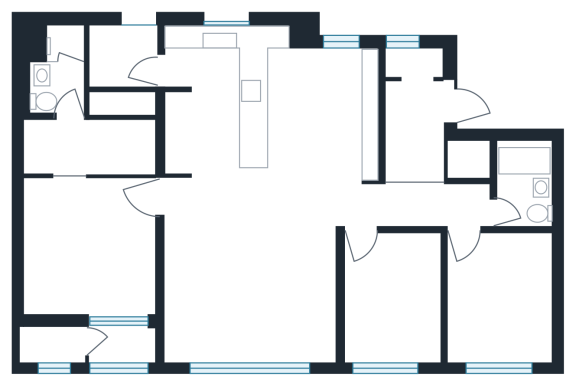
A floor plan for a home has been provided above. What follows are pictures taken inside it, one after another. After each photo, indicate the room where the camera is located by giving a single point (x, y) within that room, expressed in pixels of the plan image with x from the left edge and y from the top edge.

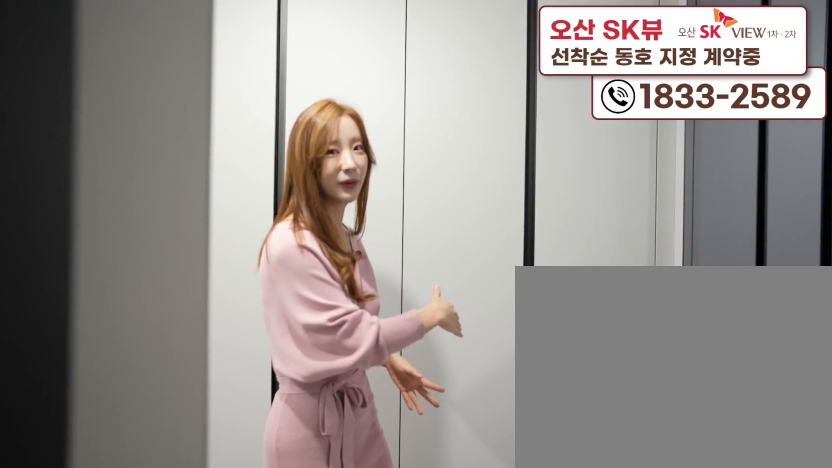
(419, 115)
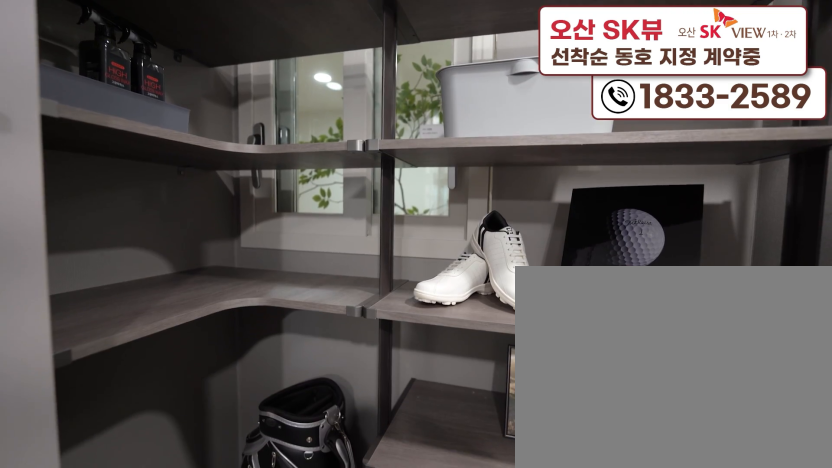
(419, 115)
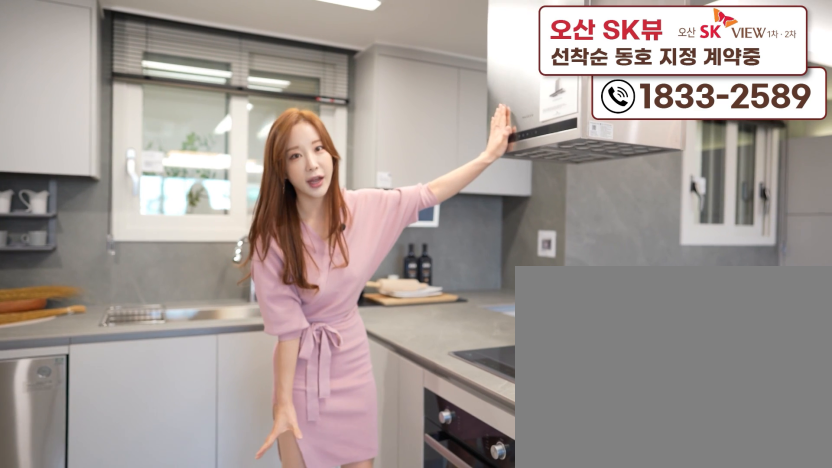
(229, 182)
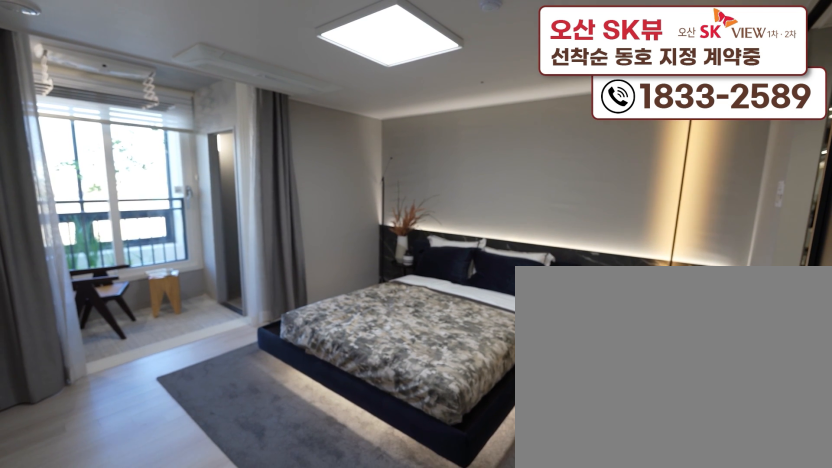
(91, 285)
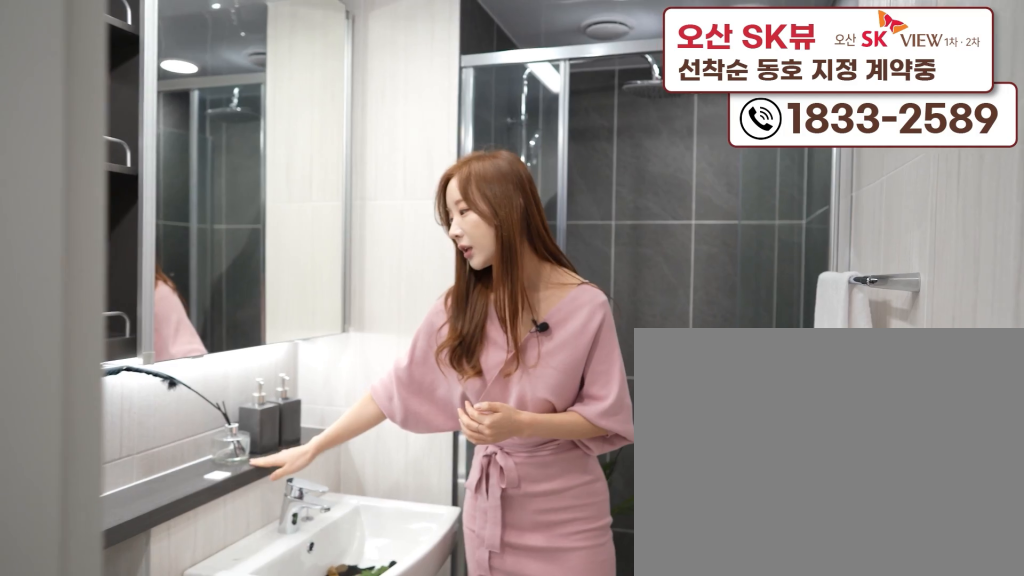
(63, 94)
